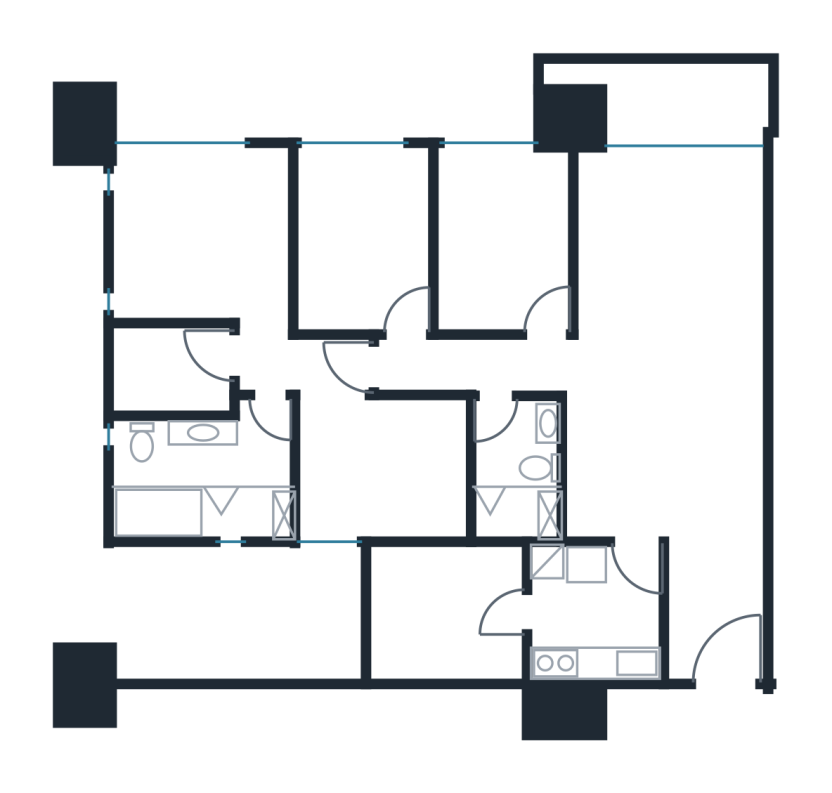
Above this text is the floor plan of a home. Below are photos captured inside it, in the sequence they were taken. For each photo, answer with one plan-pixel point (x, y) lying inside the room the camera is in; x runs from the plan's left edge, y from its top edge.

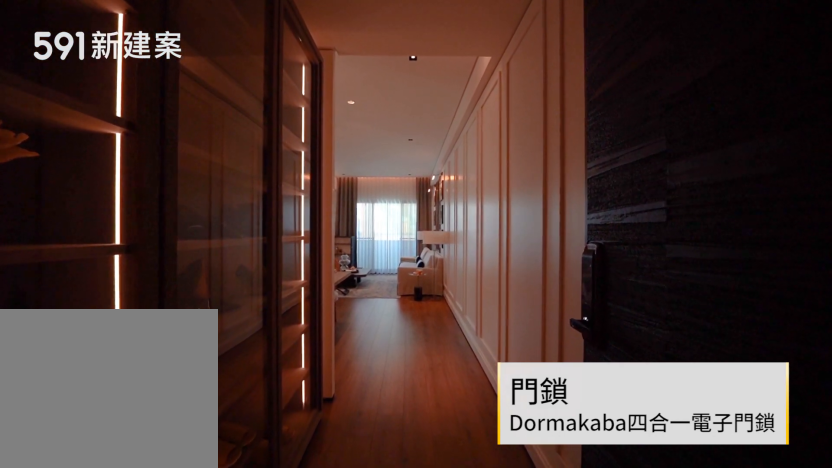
(715, 608)
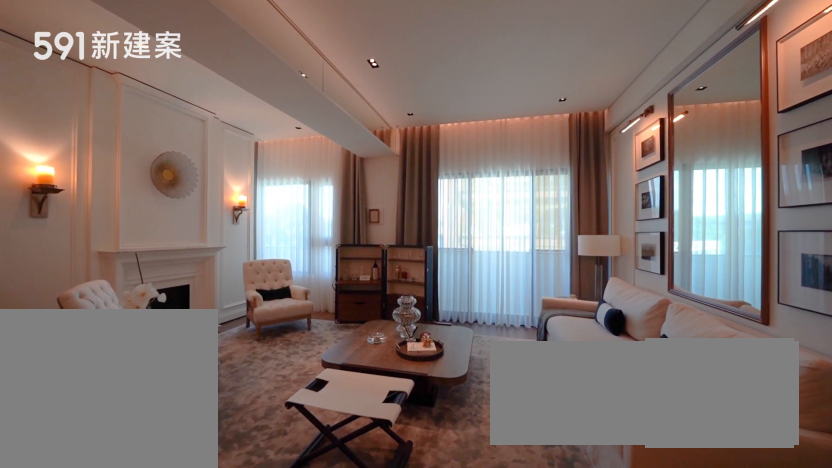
(596, 240)
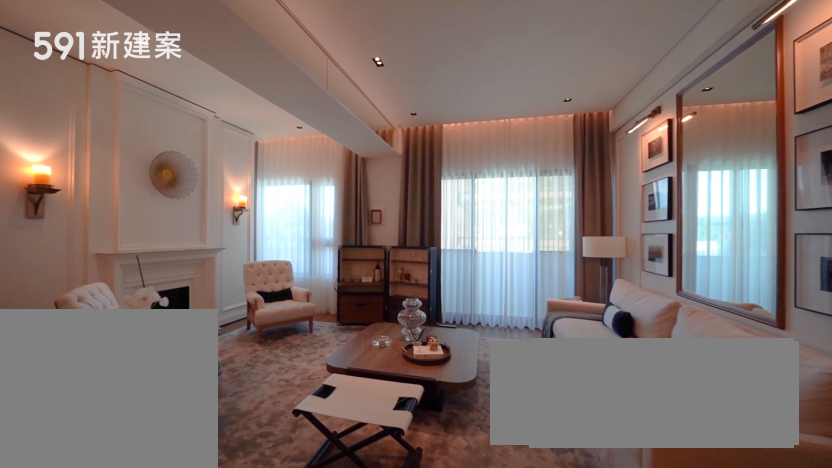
(596, 240)
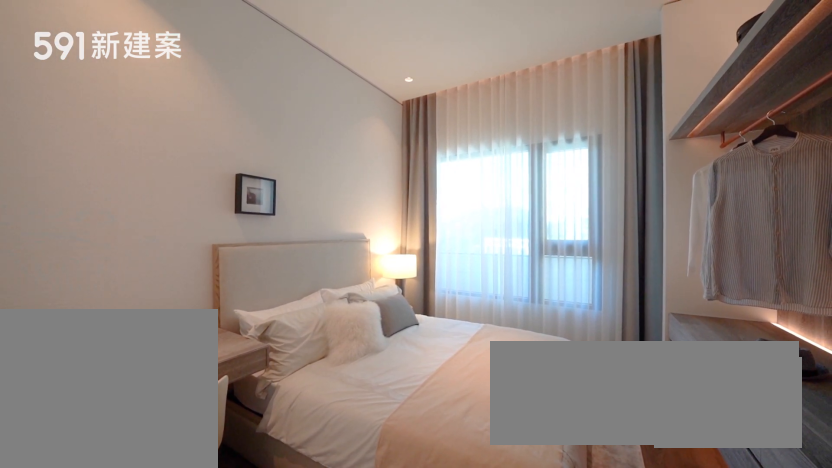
(357, 233)
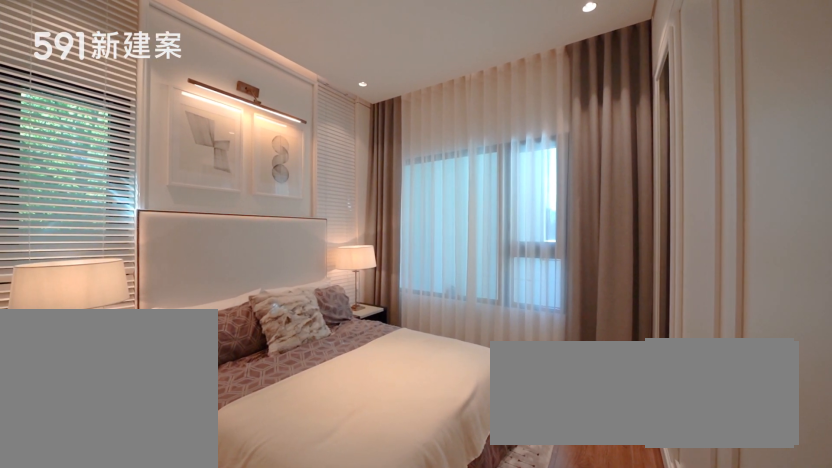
(198, 276)
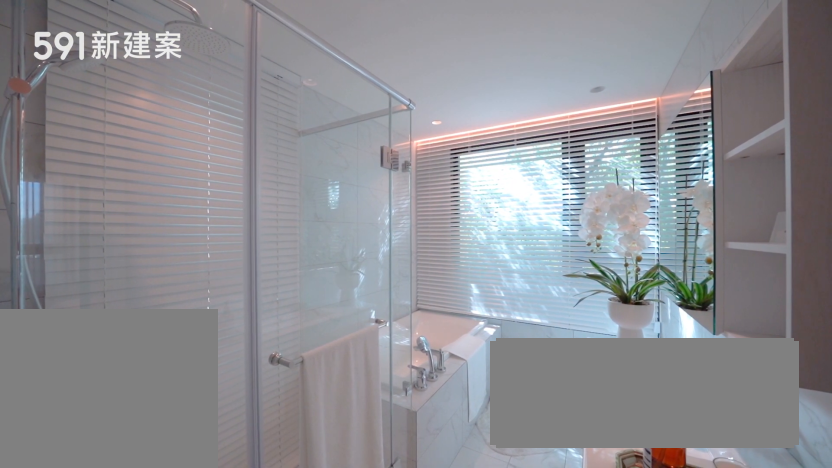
(194, 474)
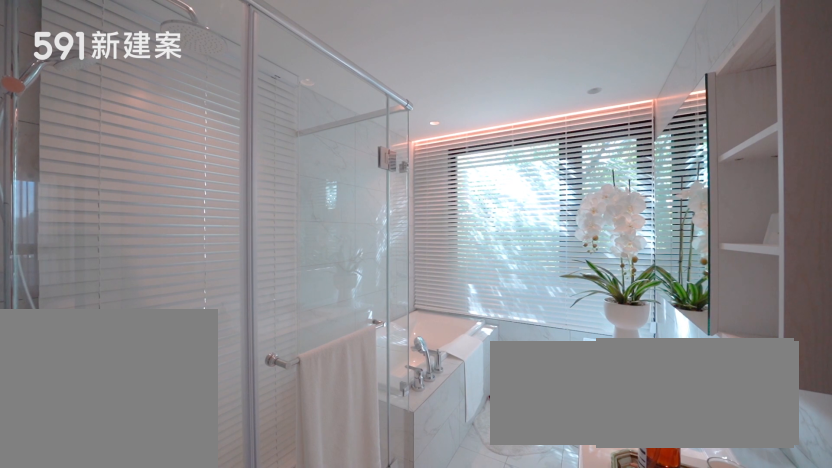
(194, 474)
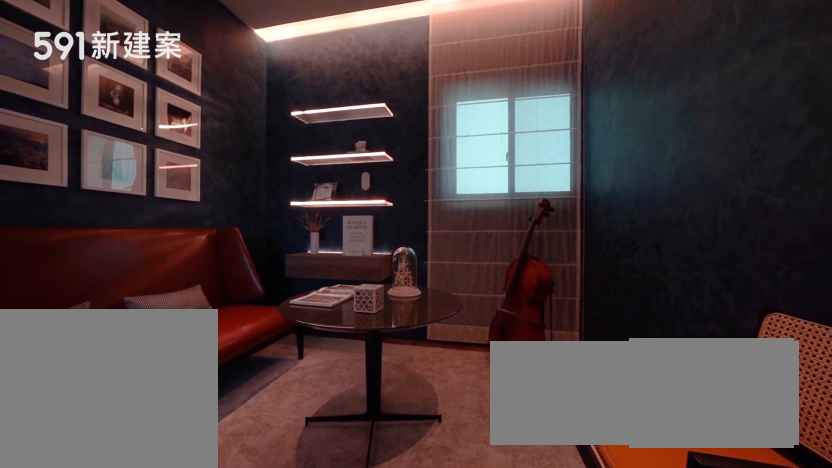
(389, 471)
